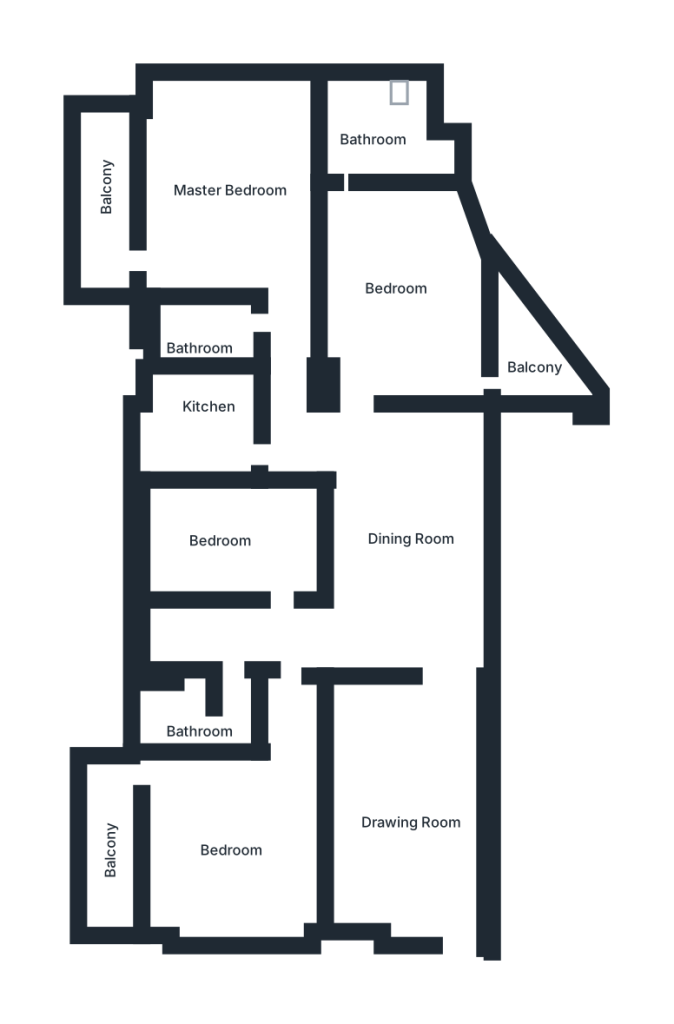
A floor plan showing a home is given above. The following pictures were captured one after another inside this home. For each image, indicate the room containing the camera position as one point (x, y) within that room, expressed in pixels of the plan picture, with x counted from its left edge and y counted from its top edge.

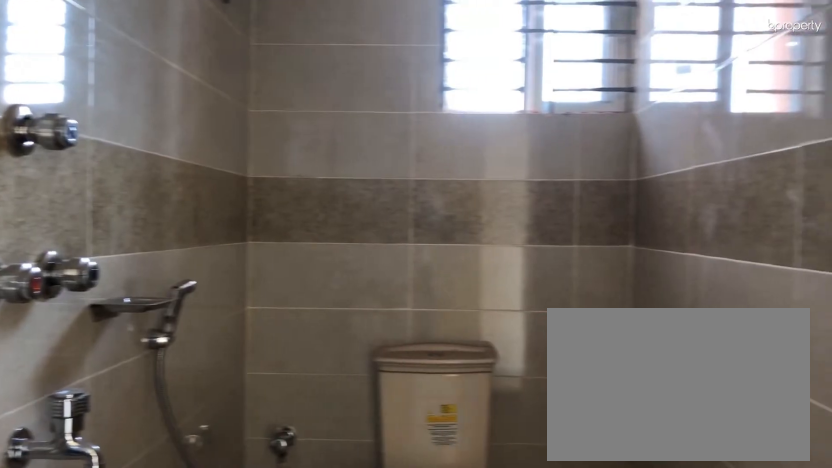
(205, 338)
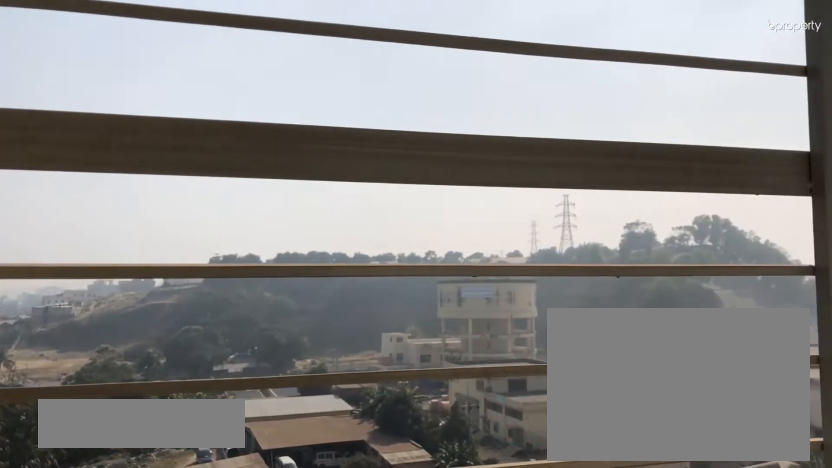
(112, 196)
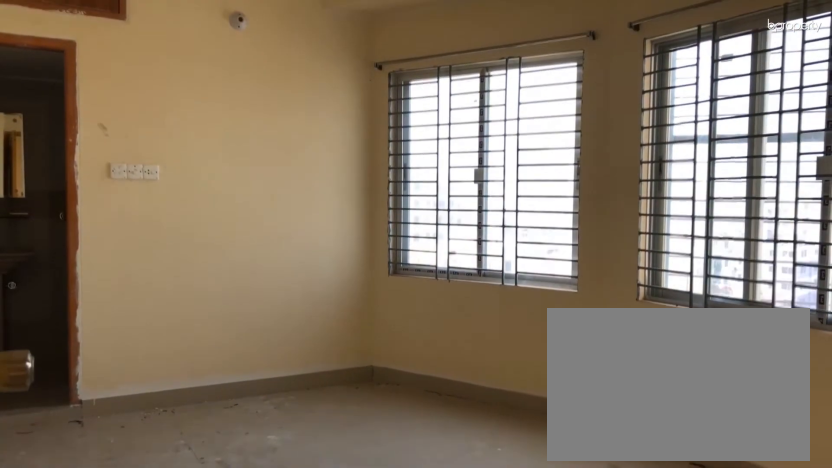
(410, 294)
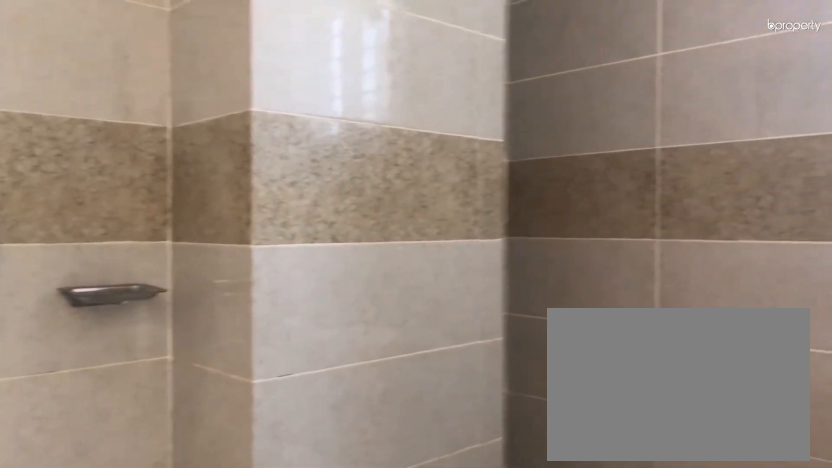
(371, 130)
